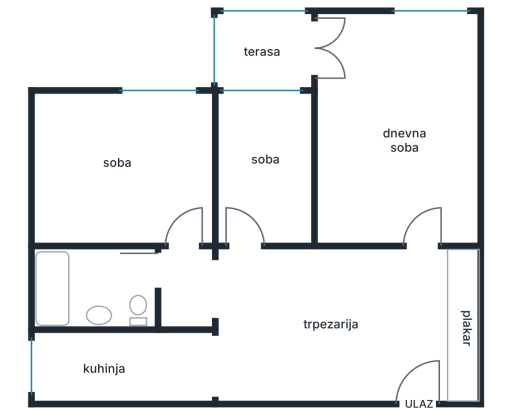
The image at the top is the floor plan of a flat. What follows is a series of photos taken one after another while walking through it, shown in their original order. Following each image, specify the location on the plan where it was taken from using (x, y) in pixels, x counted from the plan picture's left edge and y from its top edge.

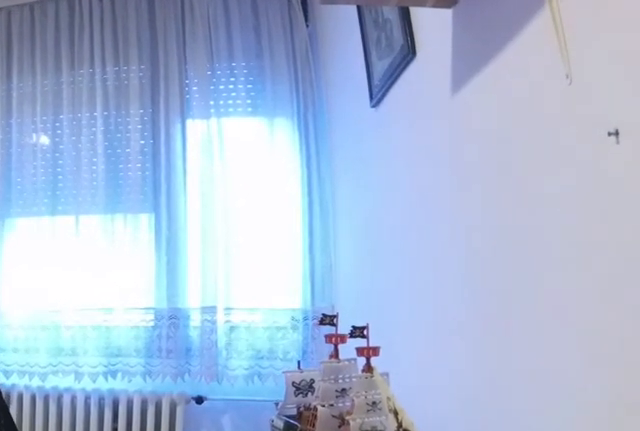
(190, 223)
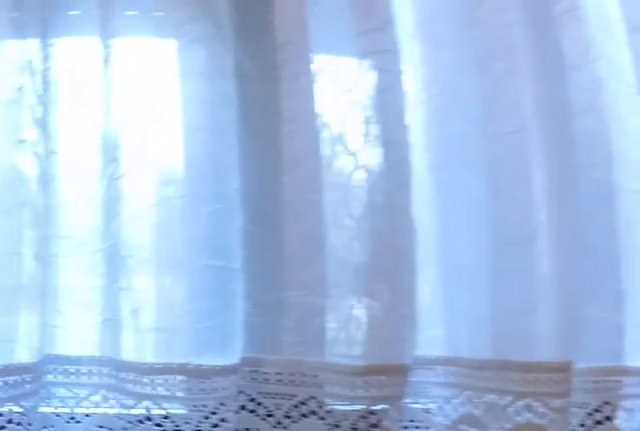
(190, 124)
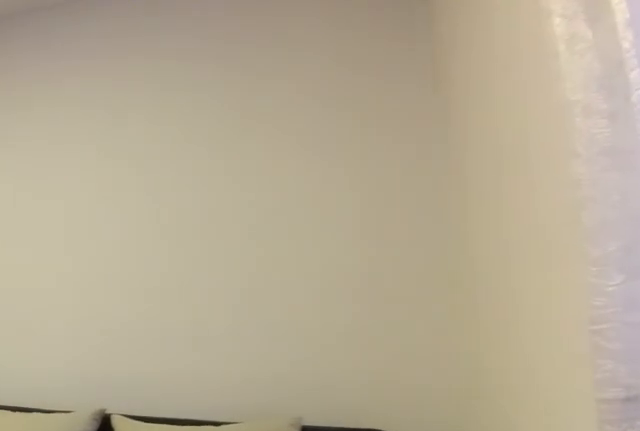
(164, 106)
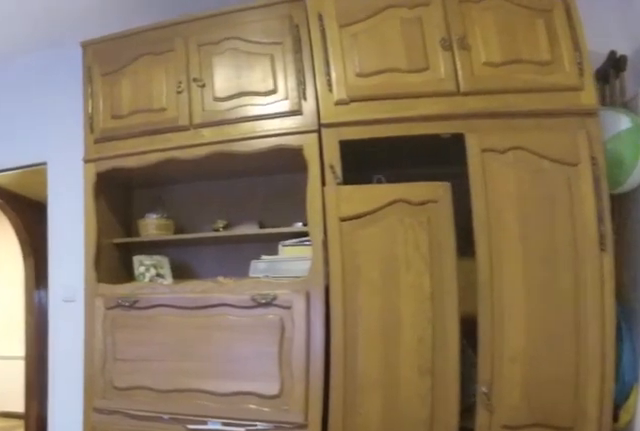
(120, 114)
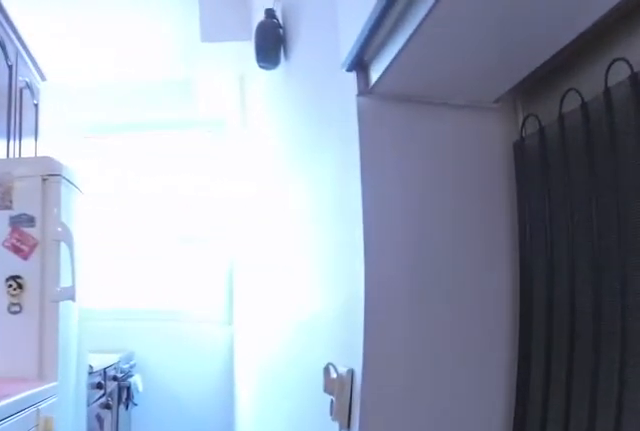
(221, 364)
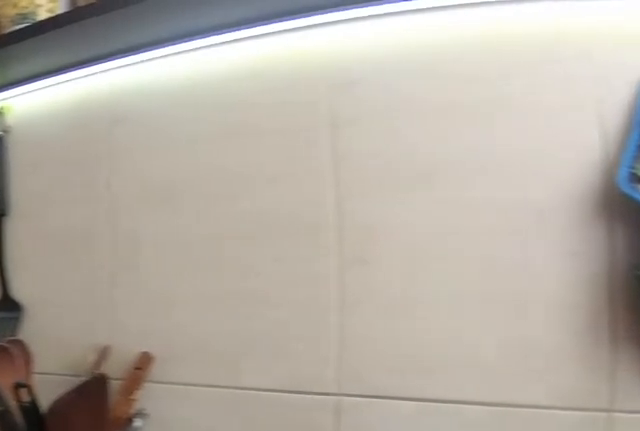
(43, 350)
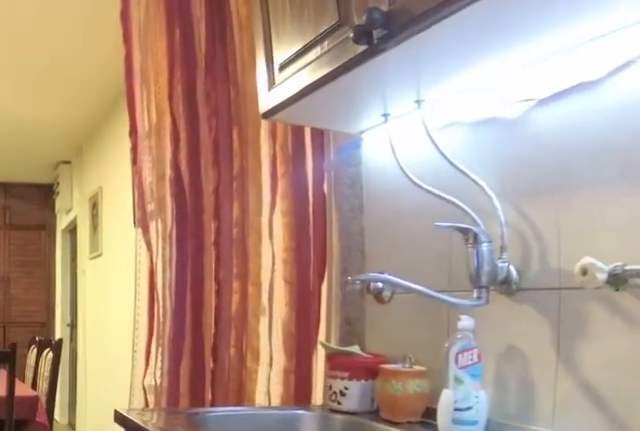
(157, 363)
